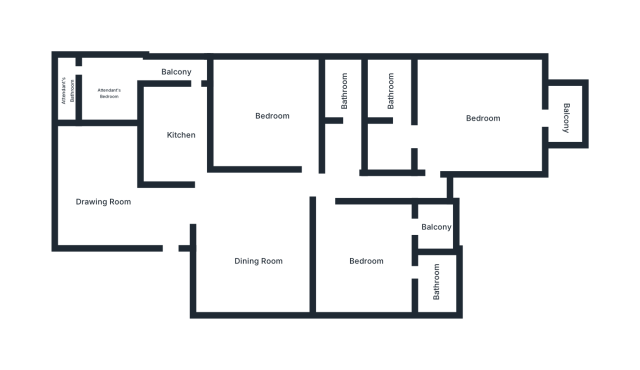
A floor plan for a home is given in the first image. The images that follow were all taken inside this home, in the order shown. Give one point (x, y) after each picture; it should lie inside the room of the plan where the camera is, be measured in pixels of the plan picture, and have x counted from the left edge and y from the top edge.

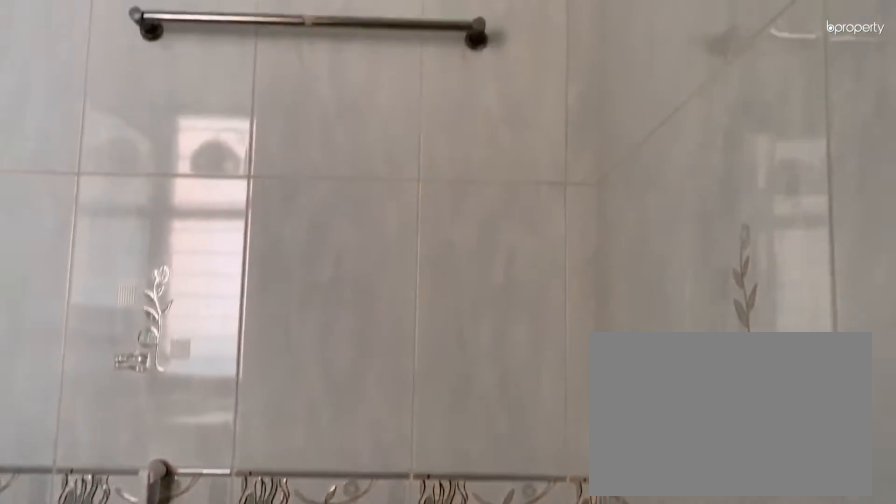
(434, 280)
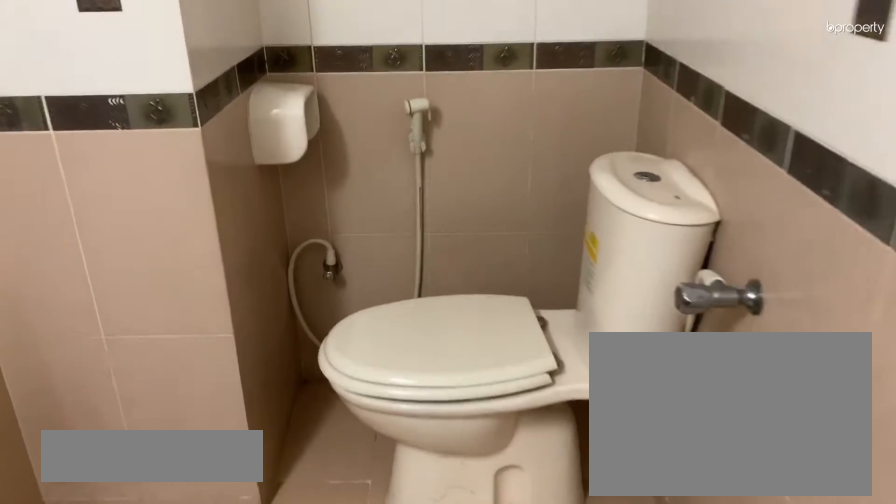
(345, 87)
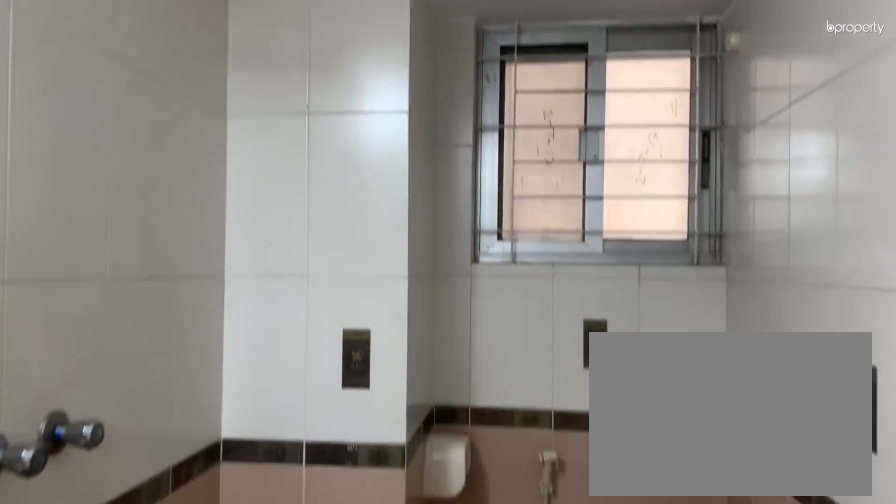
(345, 87)
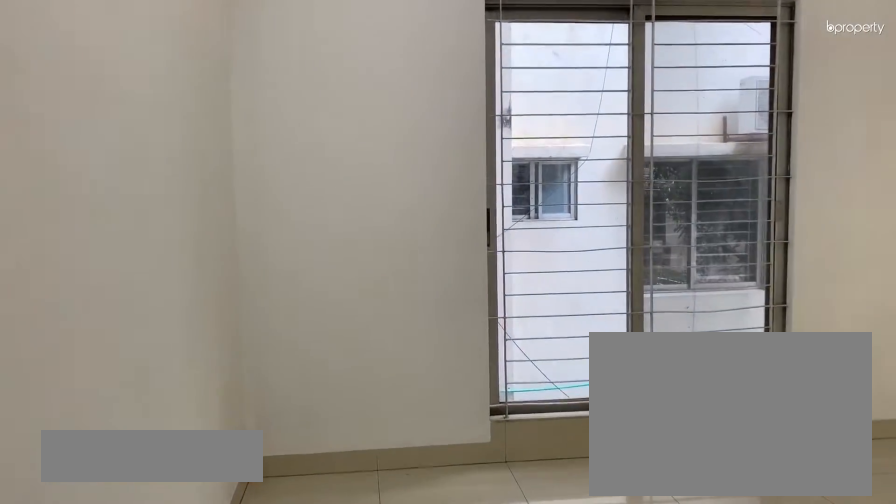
(481, 120)
